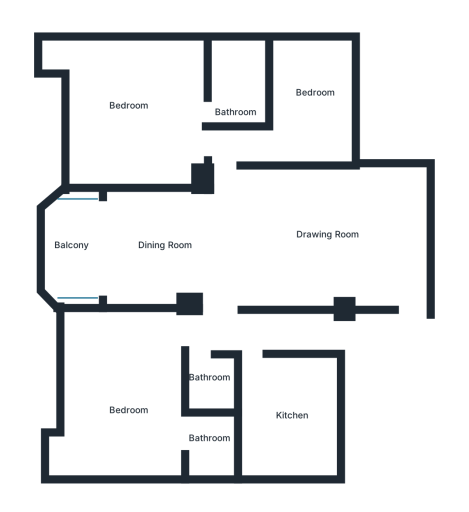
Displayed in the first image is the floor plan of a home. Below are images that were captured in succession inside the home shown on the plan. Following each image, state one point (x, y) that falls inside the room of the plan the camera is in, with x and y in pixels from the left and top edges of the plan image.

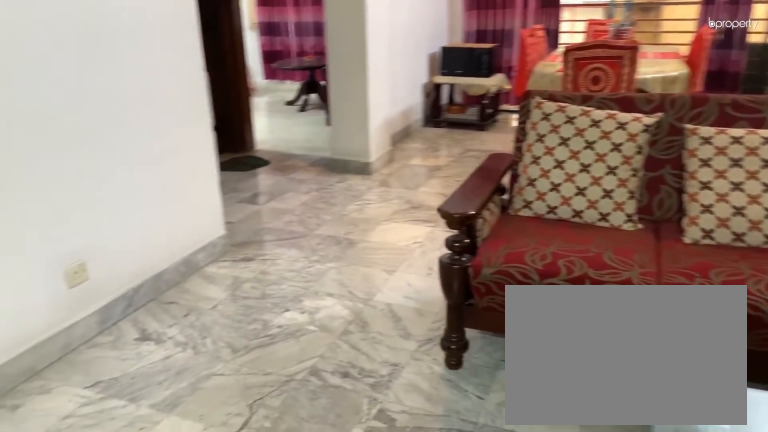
(311, 248)
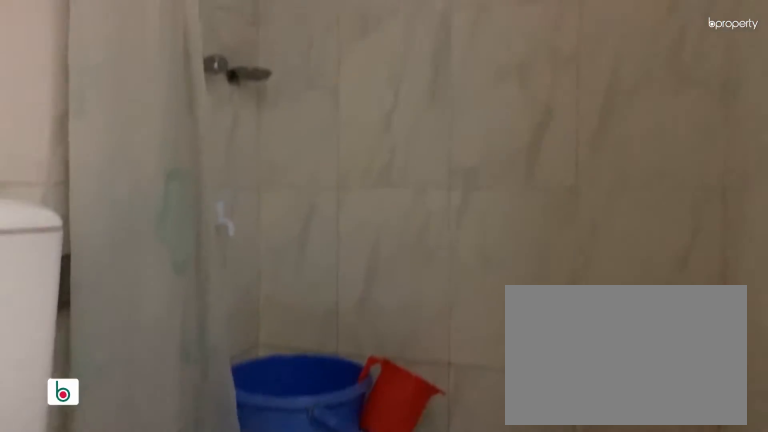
(212, 443)
